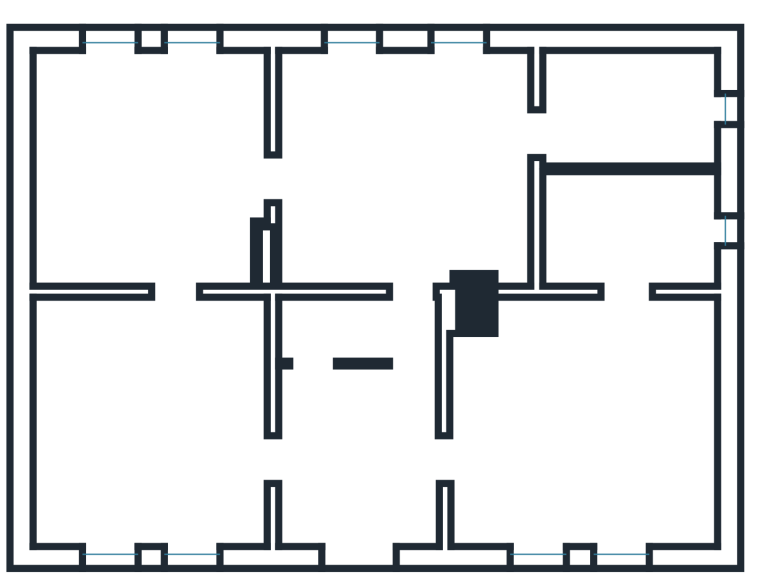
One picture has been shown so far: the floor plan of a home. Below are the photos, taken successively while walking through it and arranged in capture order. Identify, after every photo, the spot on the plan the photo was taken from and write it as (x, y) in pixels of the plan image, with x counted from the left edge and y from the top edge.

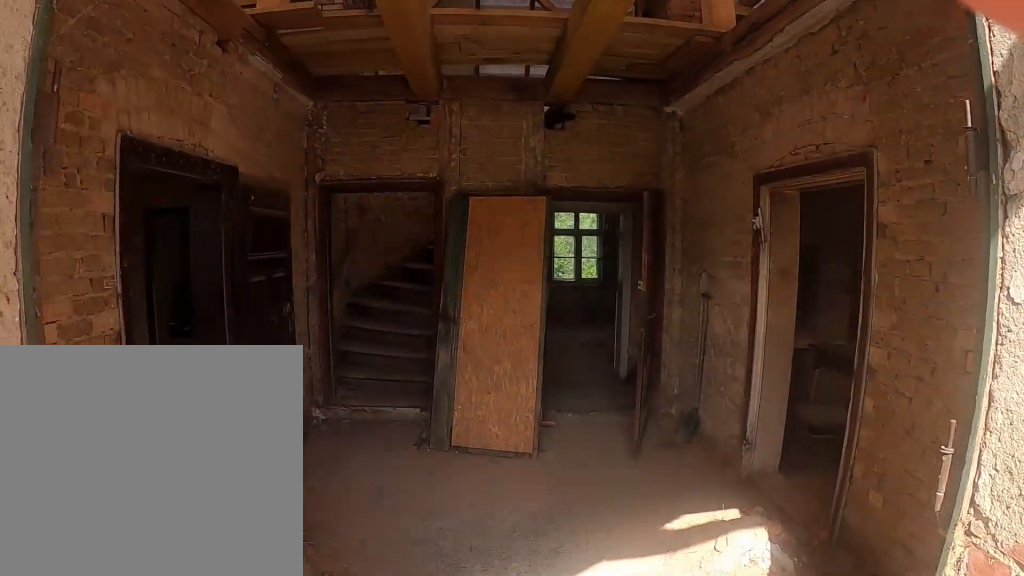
(372, 530)
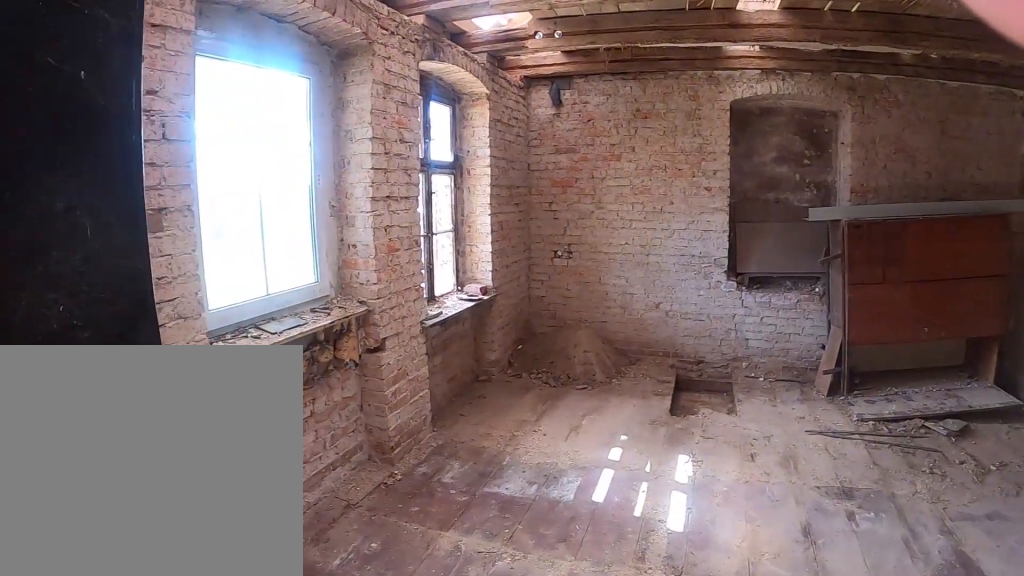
(282, 468)
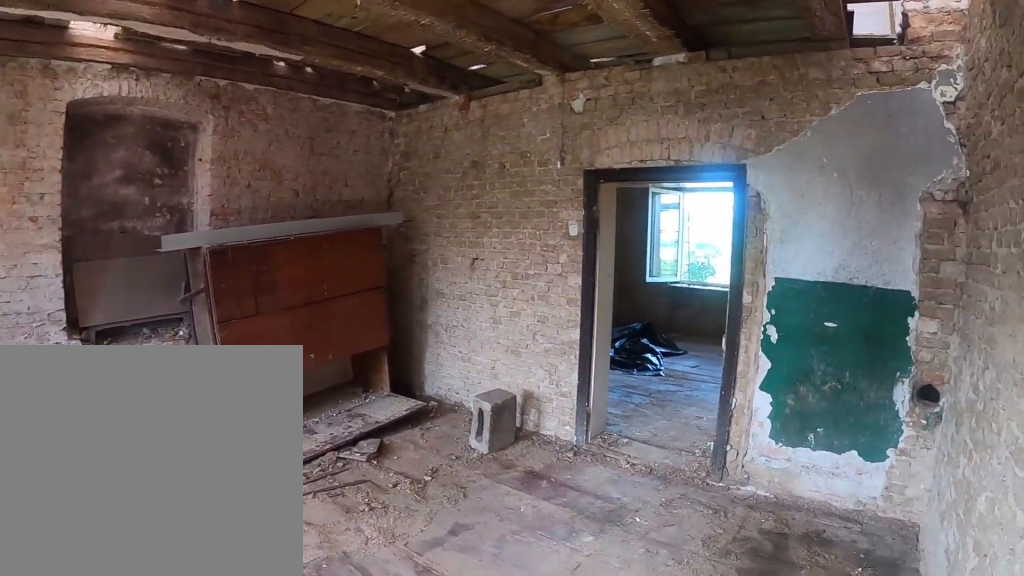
(198, 474)
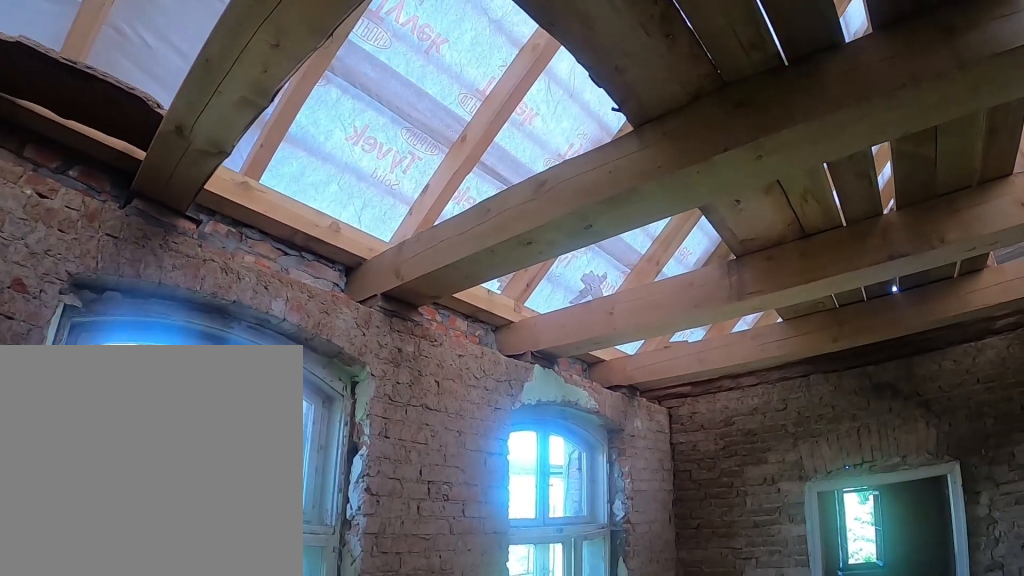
(357, 161)
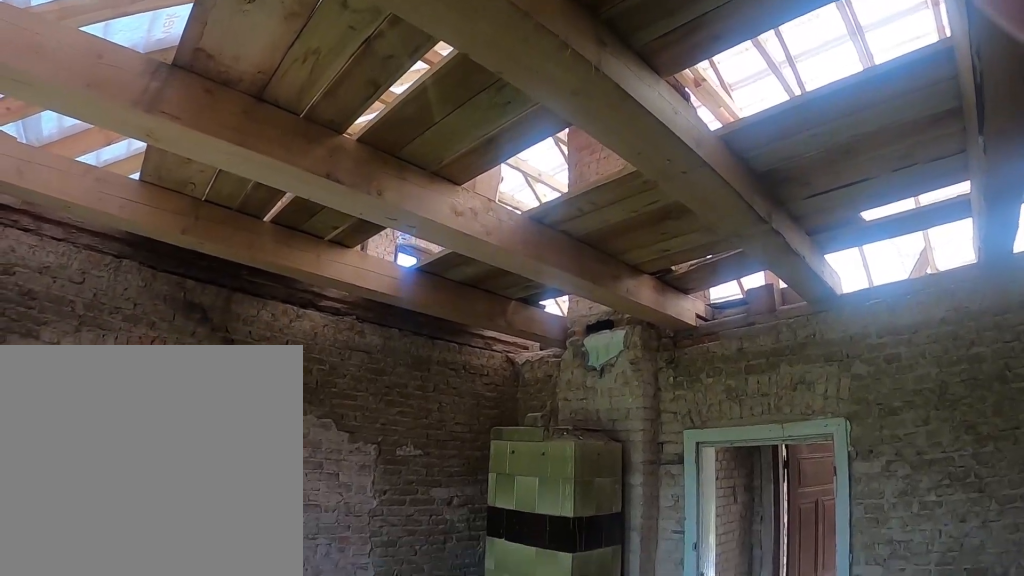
(419, 148)
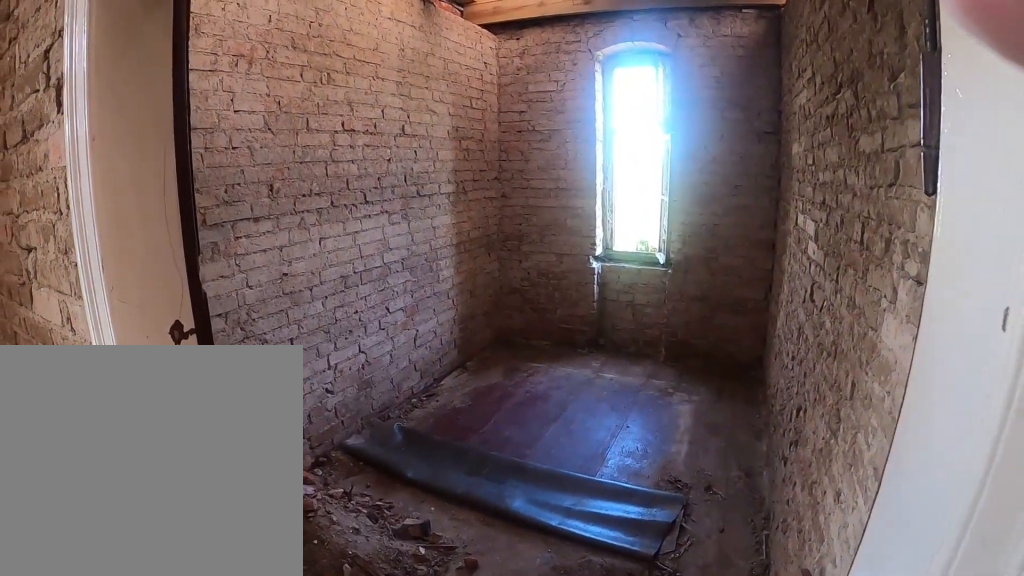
(511, 140)
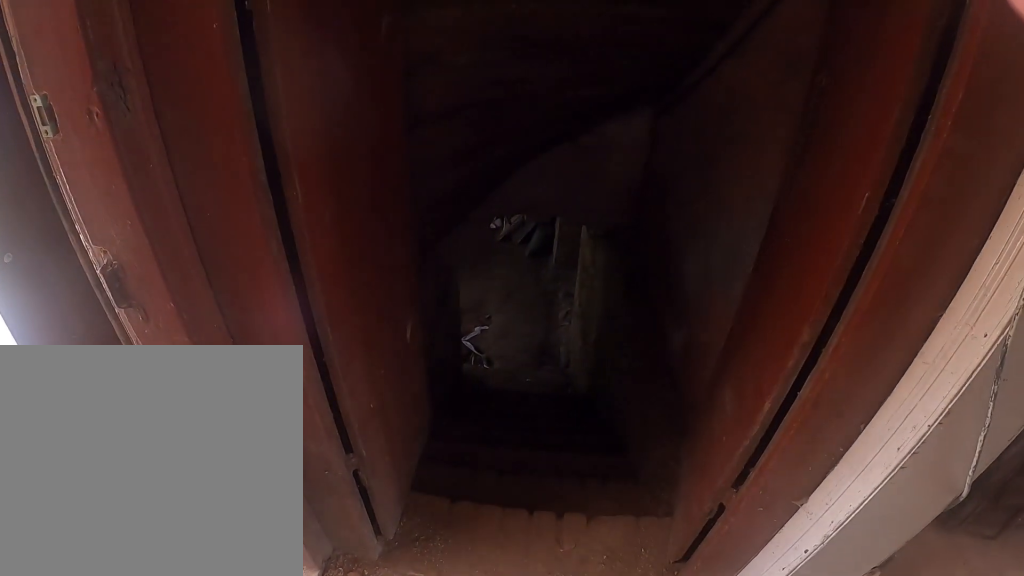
(414, 330)
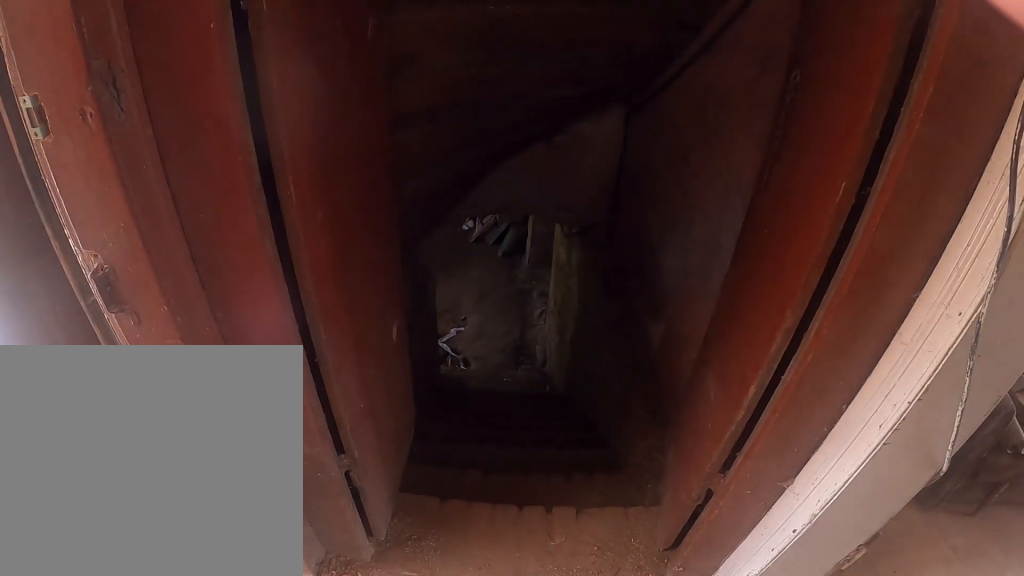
(413, 339)
